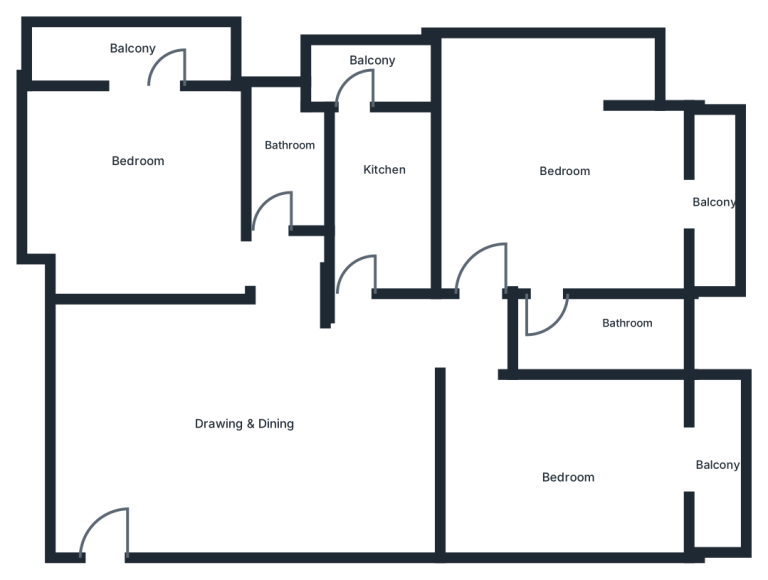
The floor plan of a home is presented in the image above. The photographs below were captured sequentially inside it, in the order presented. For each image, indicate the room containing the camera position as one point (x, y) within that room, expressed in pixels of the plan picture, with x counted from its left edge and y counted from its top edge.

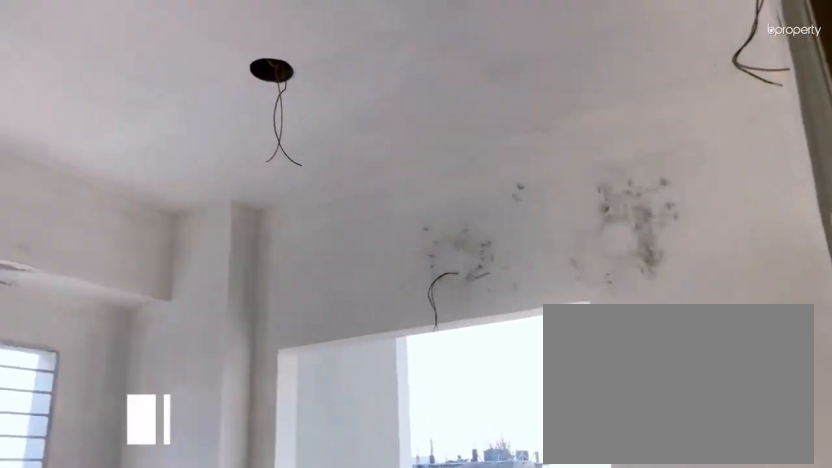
(149, 148)
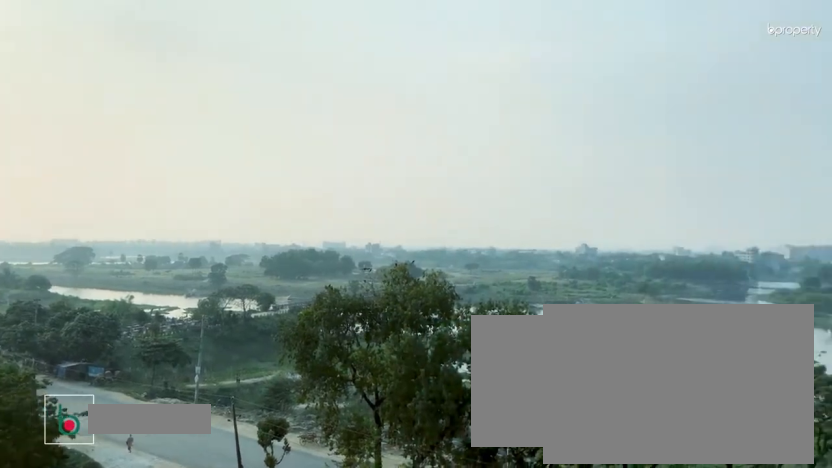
(141, 35)
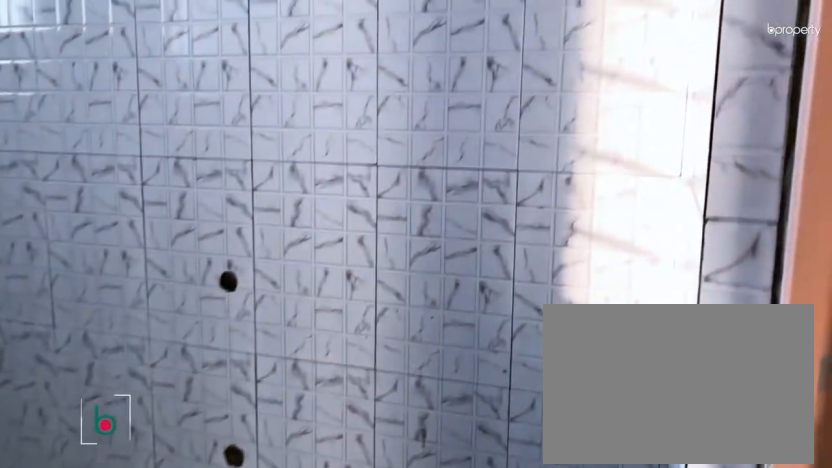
(283, 138)
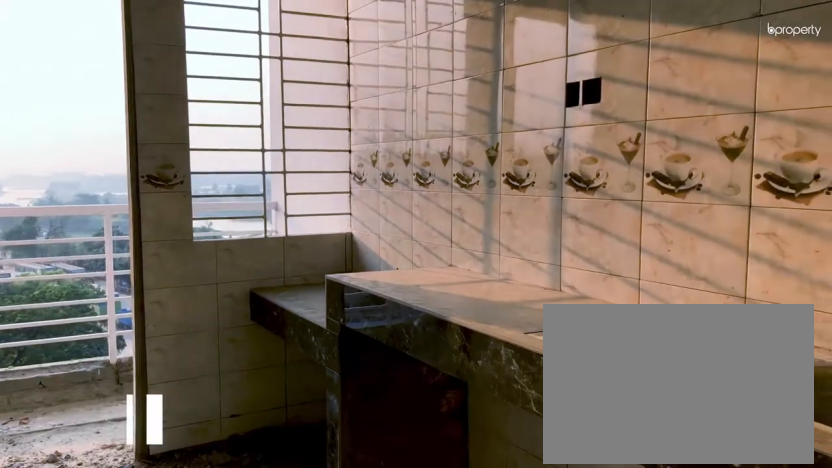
(386, 167)
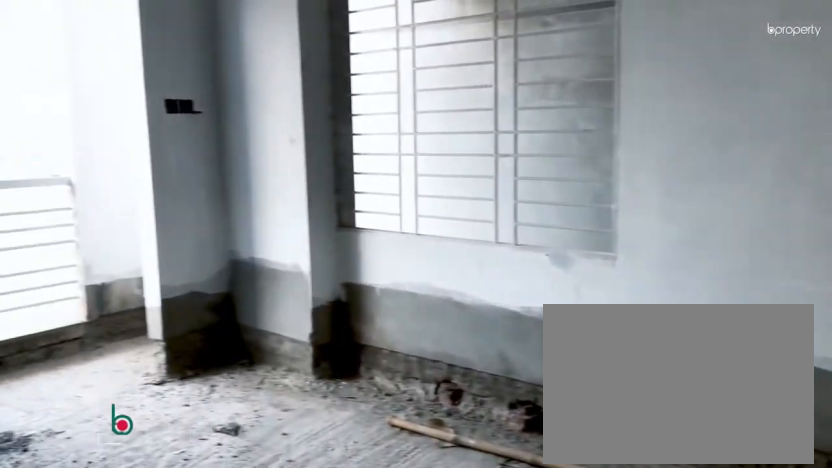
(573, 466)
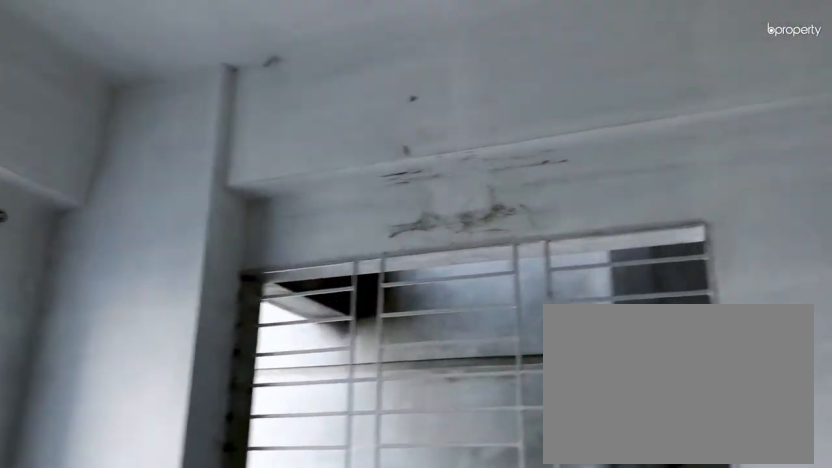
(573, 466)
